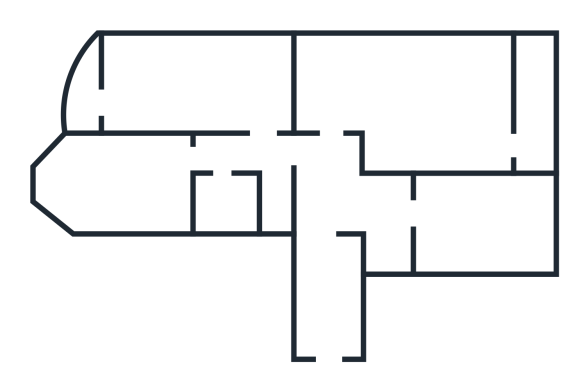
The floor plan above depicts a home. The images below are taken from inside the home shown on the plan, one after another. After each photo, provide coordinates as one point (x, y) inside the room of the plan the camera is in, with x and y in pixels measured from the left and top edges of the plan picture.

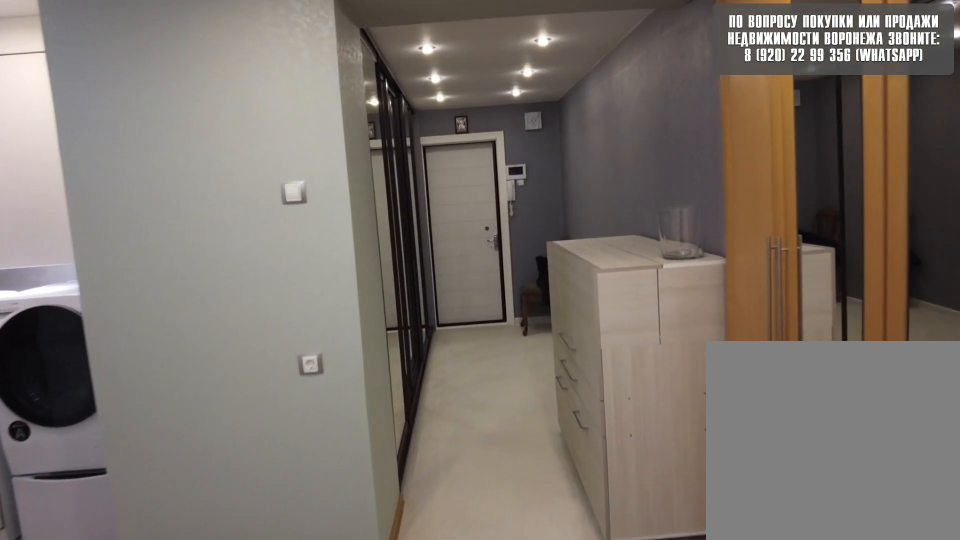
(332, 341)
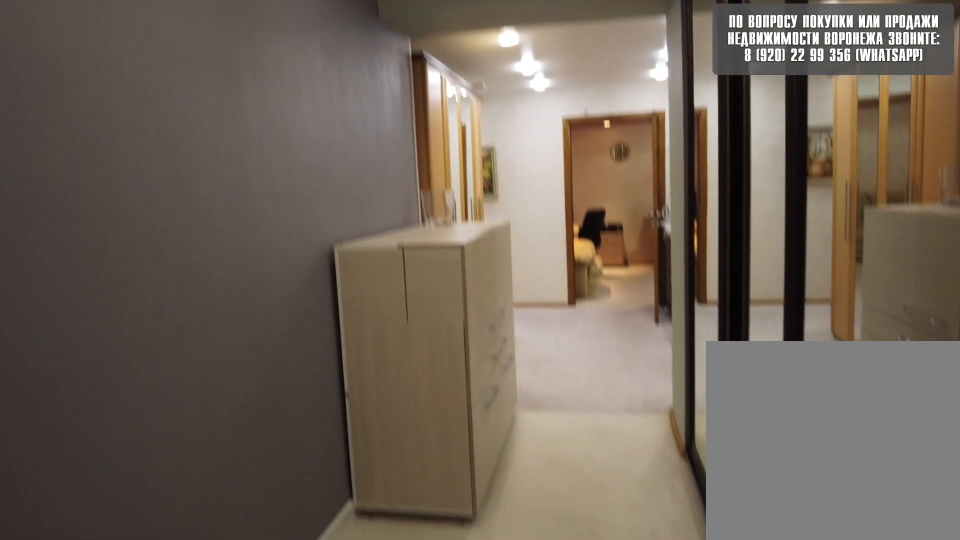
(332, 341)
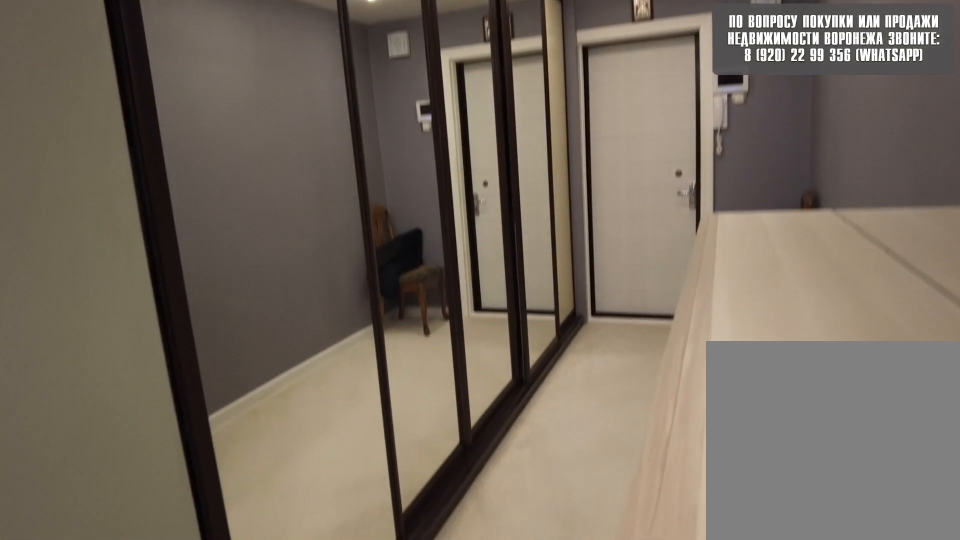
(332, 210)
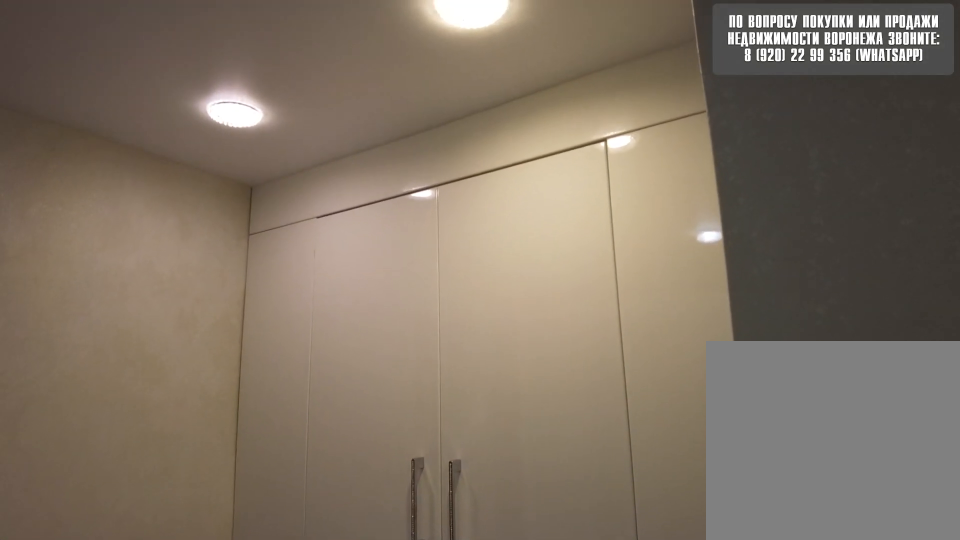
(393, 215)
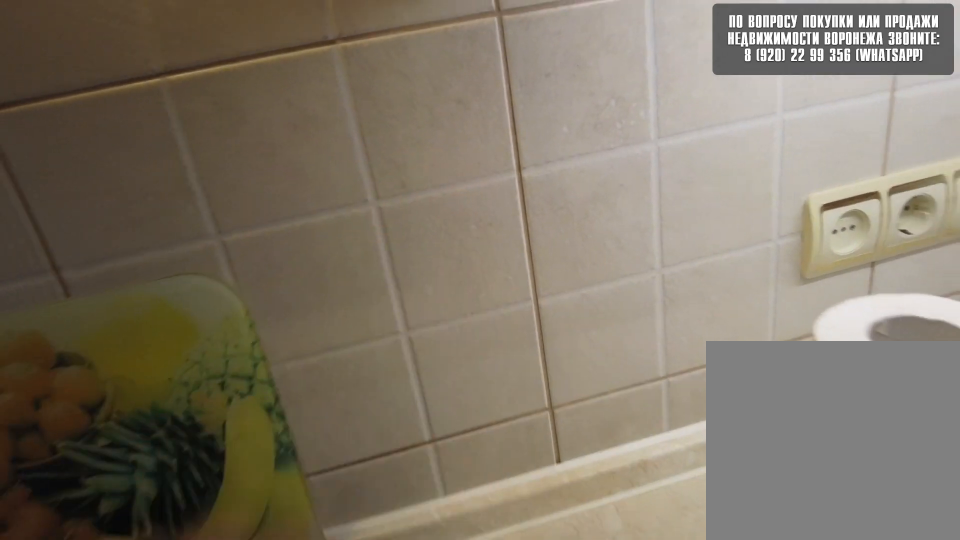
(461, 224)
